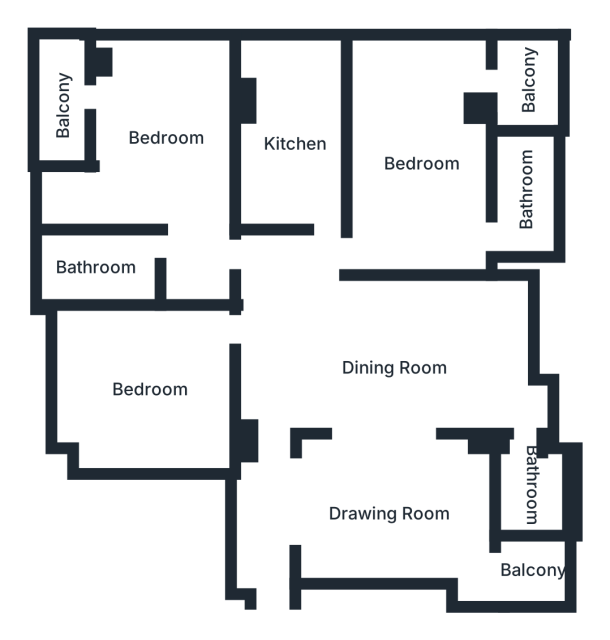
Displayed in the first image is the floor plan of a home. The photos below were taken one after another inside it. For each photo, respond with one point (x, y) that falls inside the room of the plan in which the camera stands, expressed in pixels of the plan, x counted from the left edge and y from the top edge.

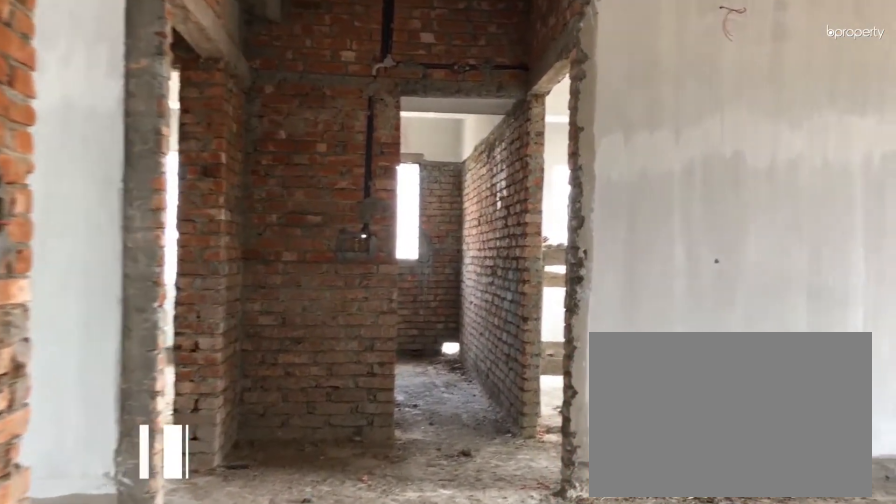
(402, 364)
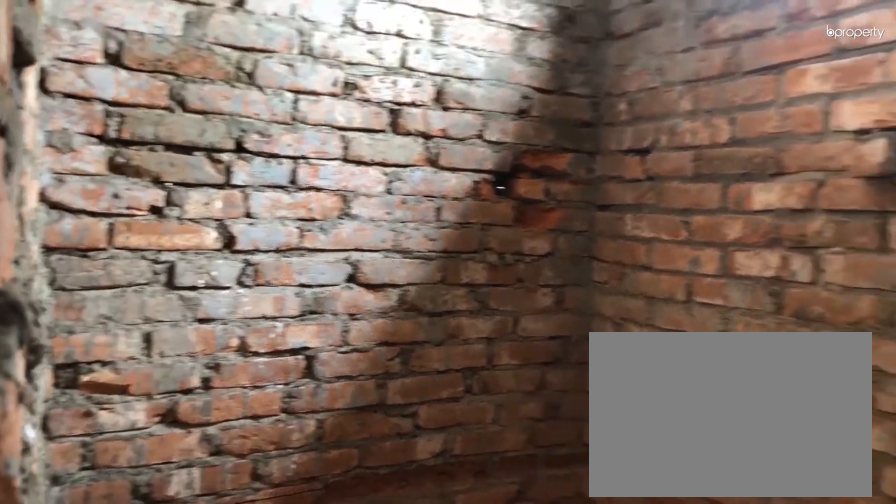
(532, 491)
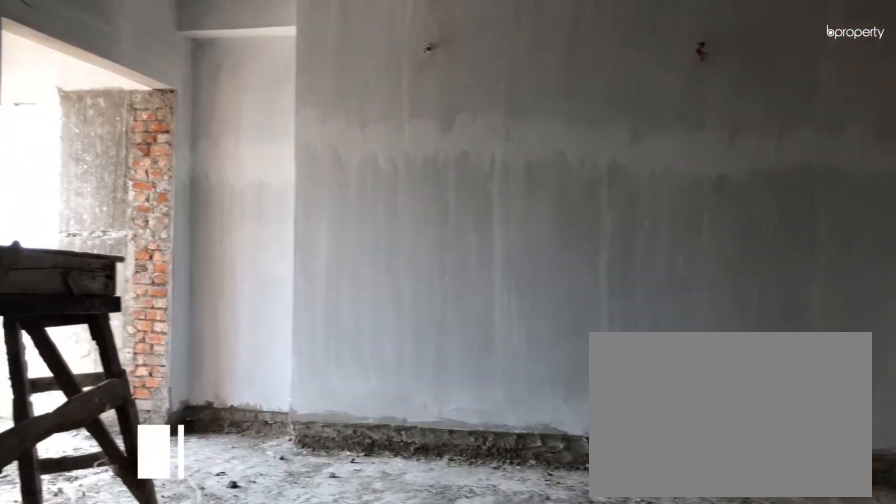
(388, 516)
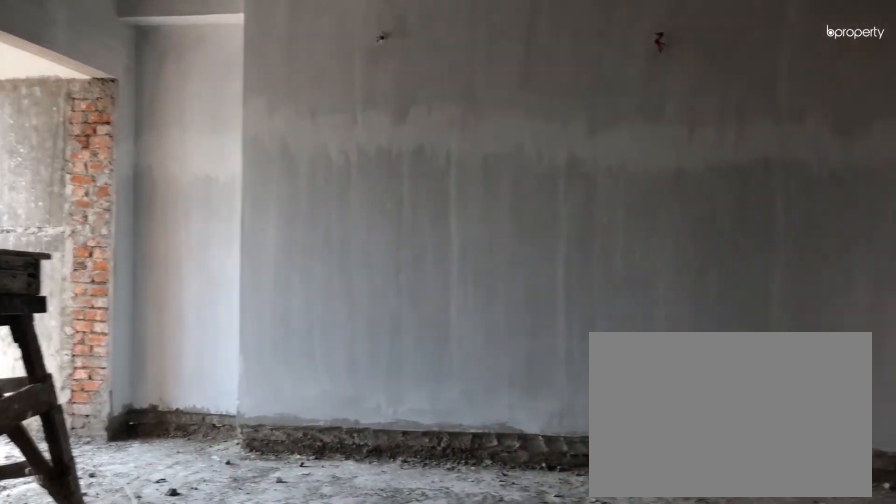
(388, 516)
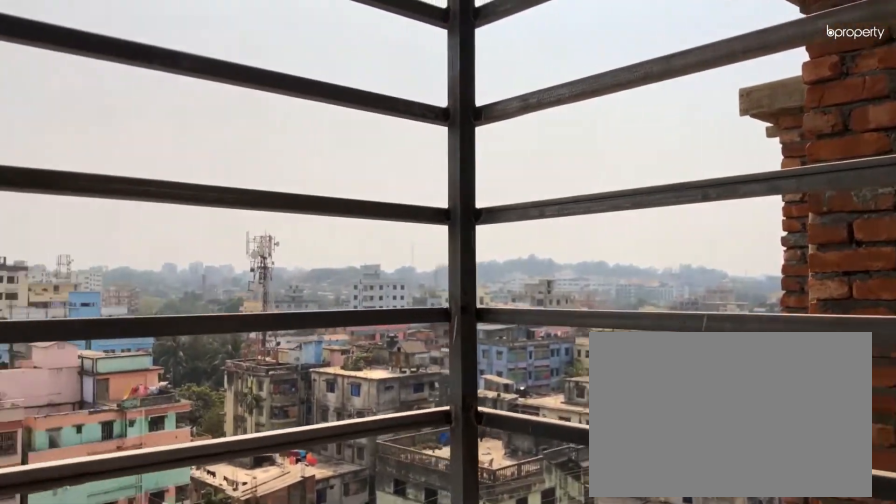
(534, 573)
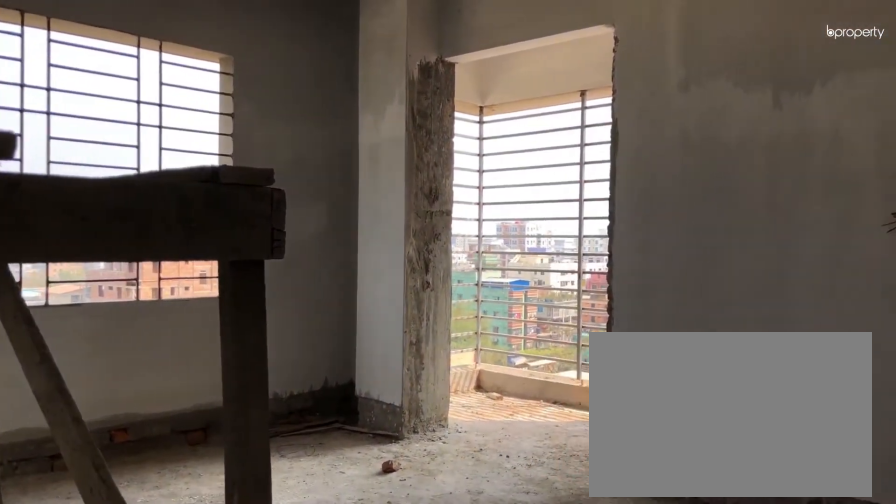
(433, 158)
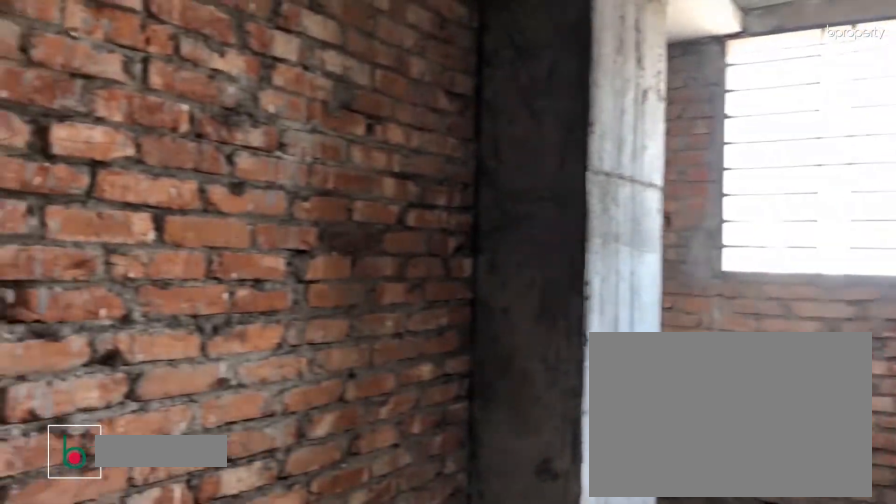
(300, 137)
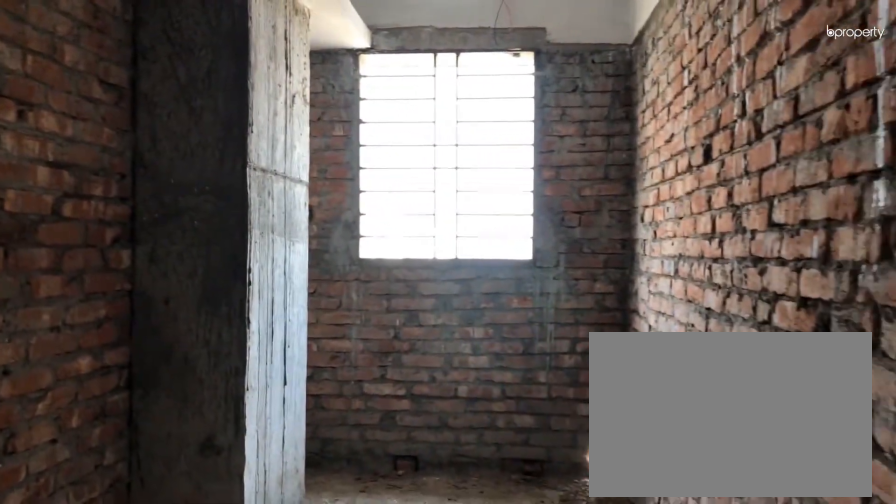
(300, 137)
